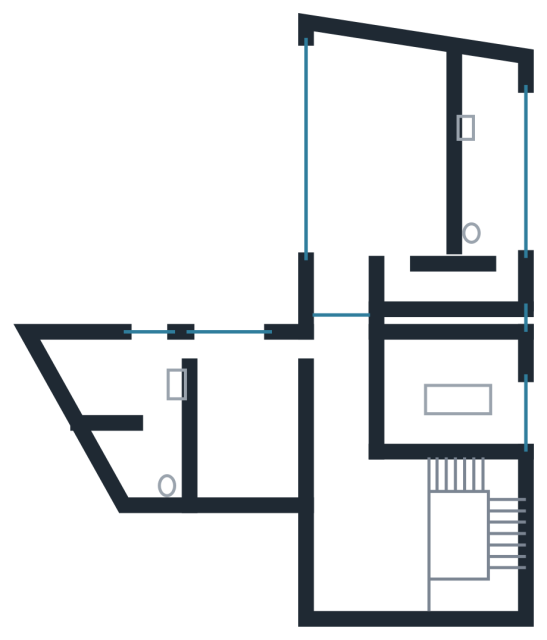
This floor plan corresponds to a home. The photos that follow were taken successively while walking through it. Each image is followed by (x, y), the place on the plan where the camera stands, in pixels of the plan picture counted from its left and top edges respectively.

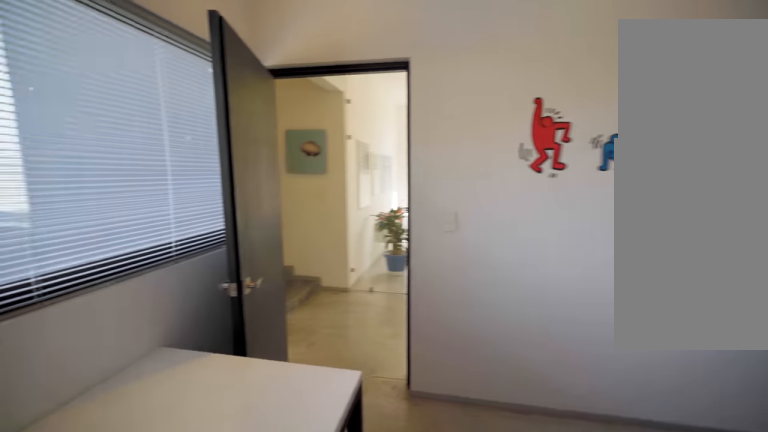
(248, 365)
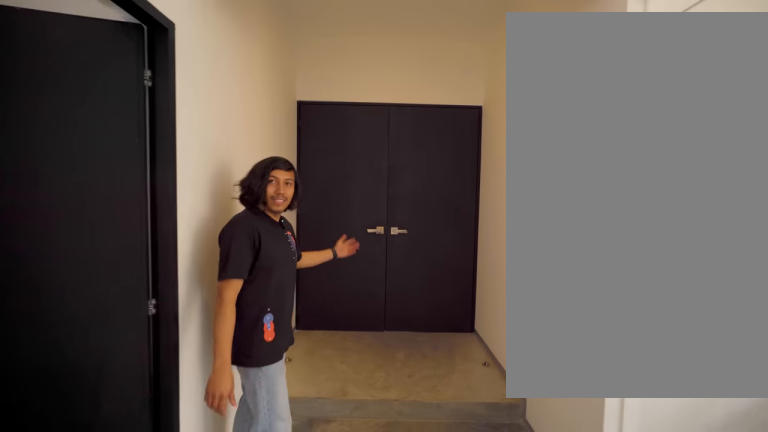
(335, 350)
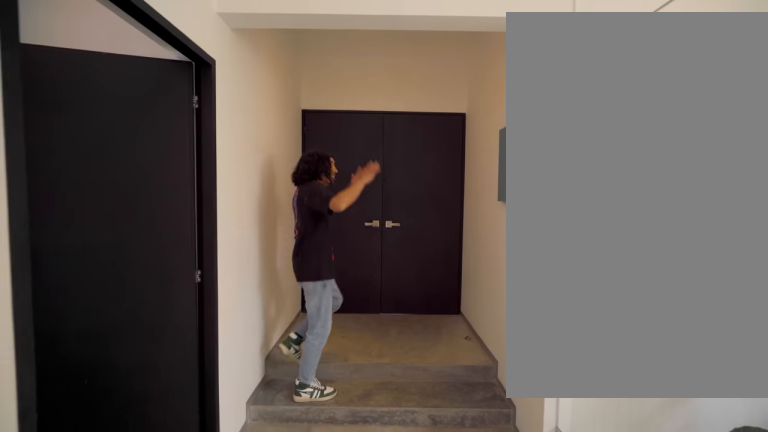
(334, 351)
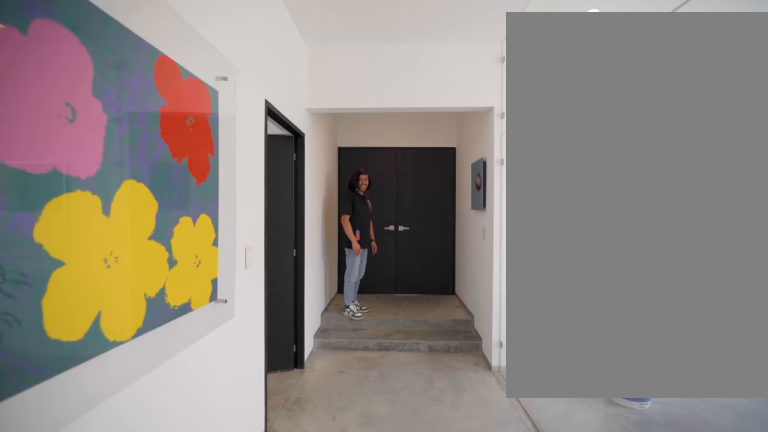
(347, 389)
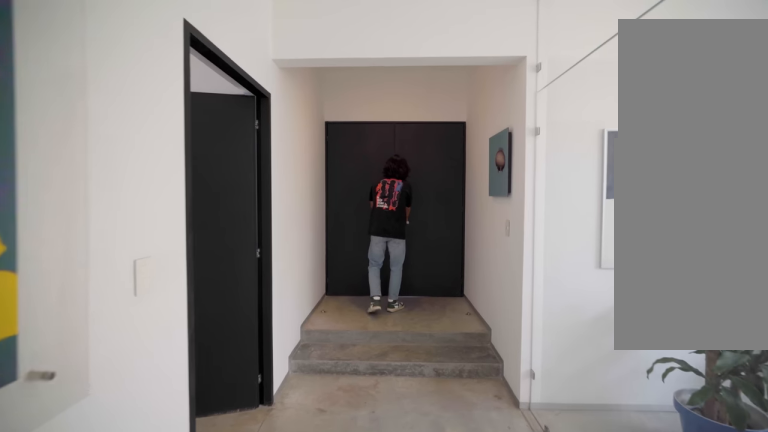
(346, 397)
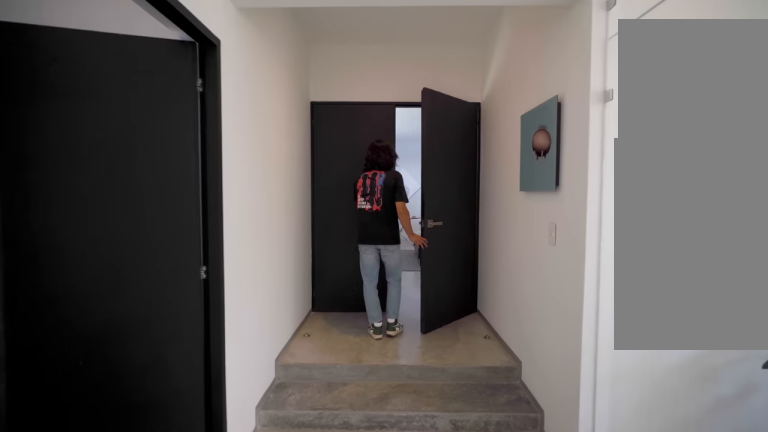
(346, 397)
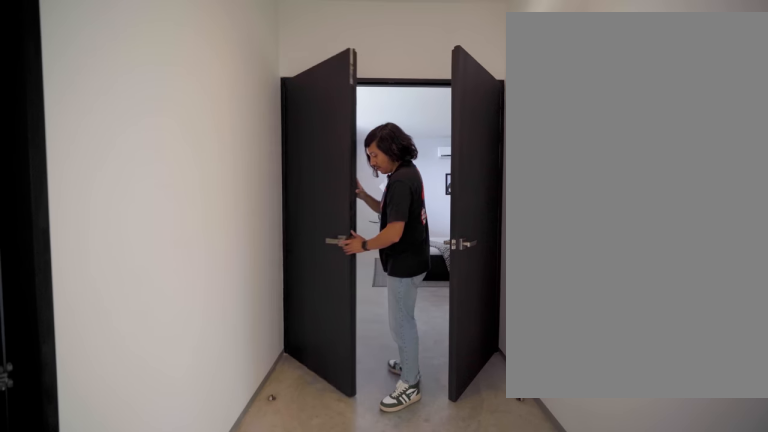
(344, 365)
